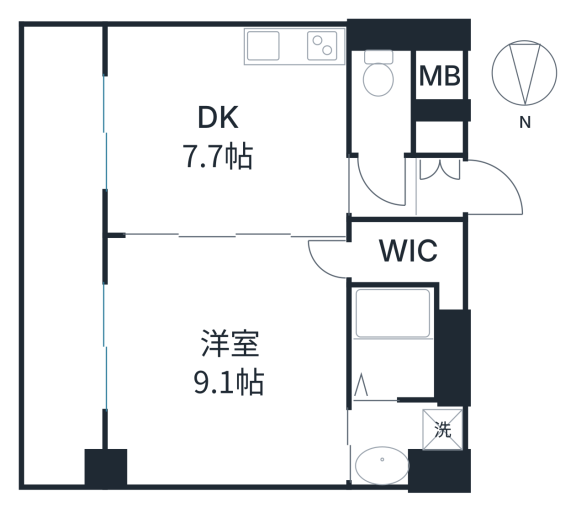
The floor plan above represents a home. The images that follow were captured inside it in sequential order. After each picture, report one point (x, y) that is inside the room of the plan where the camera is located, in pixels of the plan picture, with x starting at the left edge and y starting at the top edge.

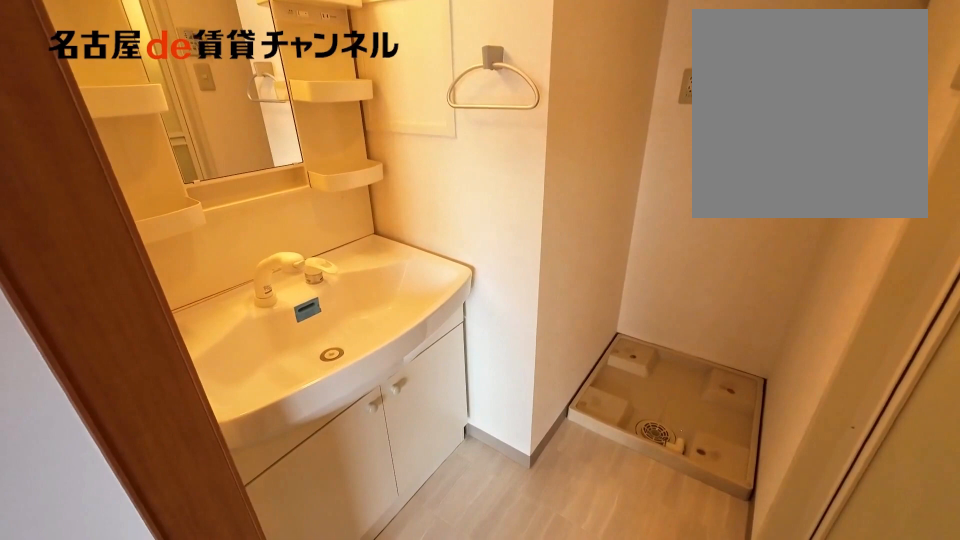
(403, 438)
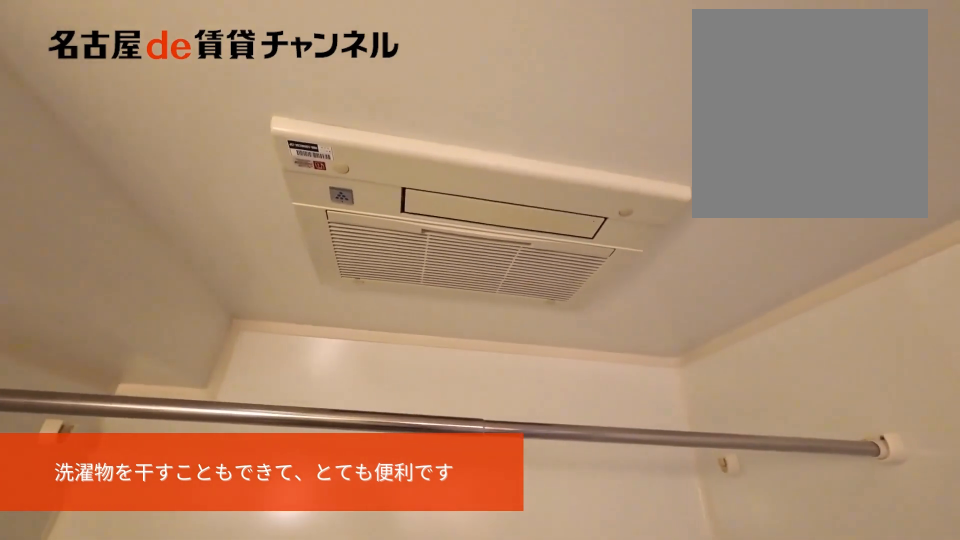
(394, 342)
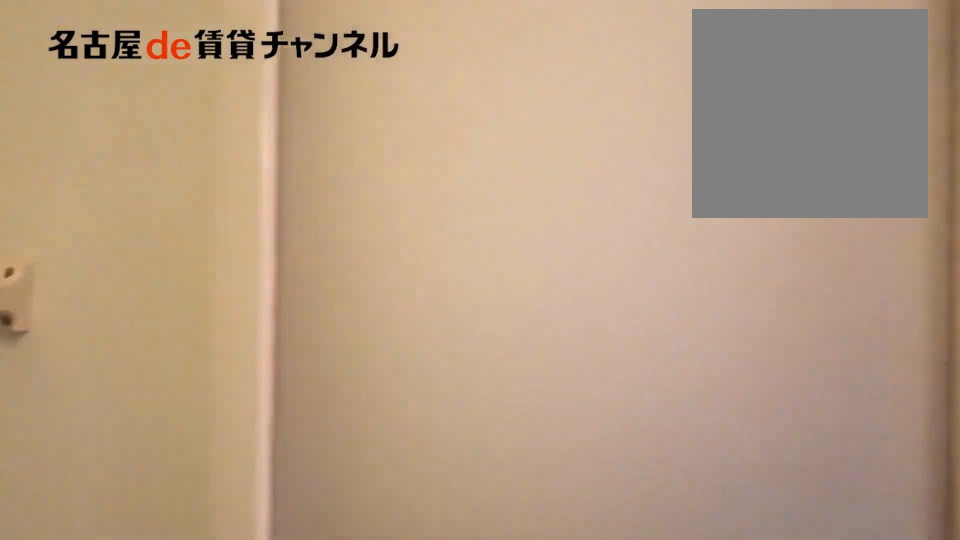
(394, 342)
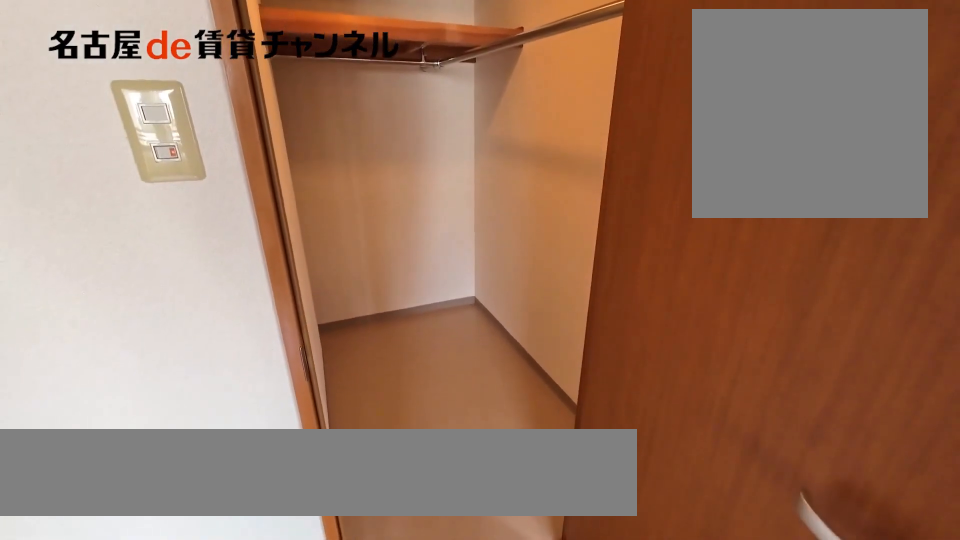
(414, 256)
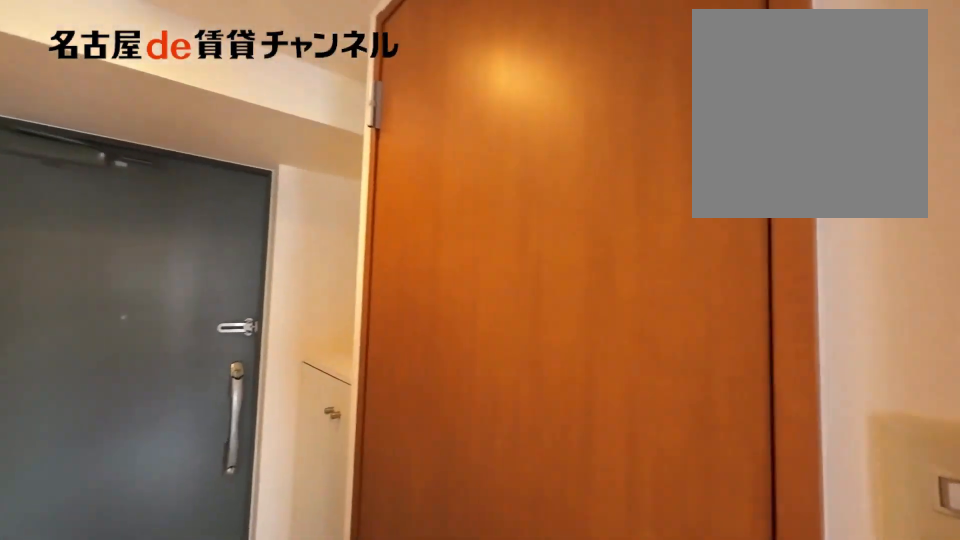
(383, 188)
